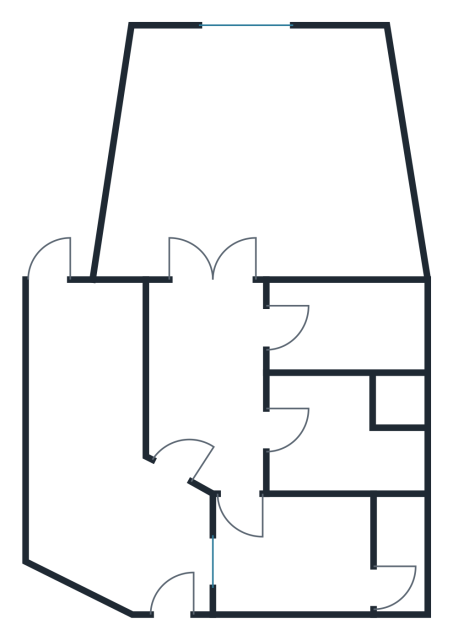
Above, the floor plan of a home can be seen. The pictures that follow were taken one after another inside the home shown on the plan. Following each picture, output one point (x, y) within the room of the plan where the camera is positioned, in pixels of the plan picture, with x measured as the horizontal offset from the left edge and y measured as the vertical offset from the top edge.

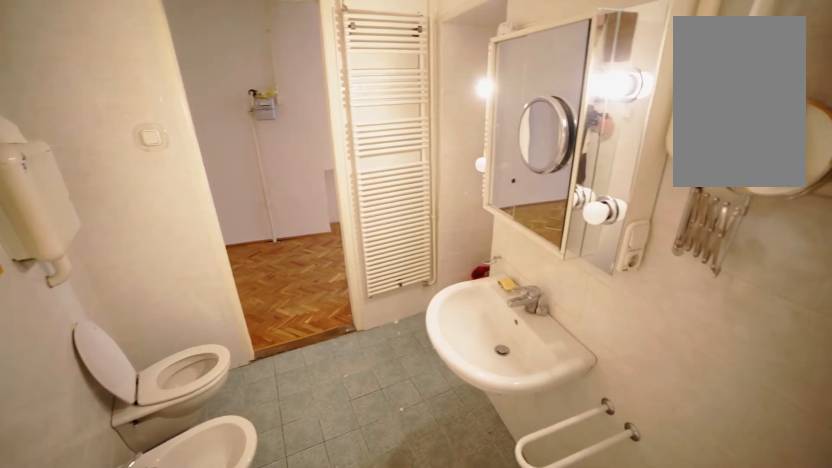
(399, 330)
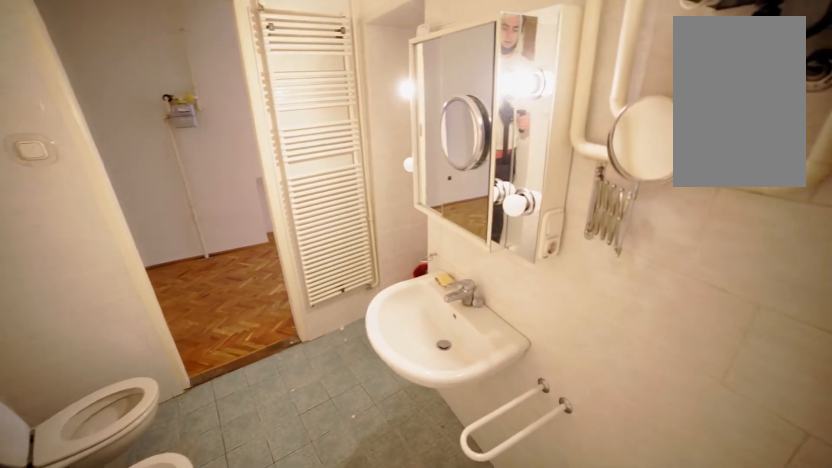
(399, 330)
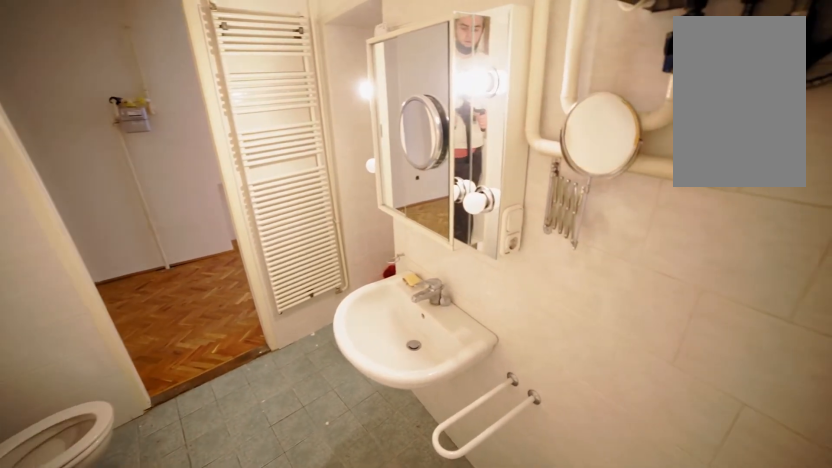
(398, 329)
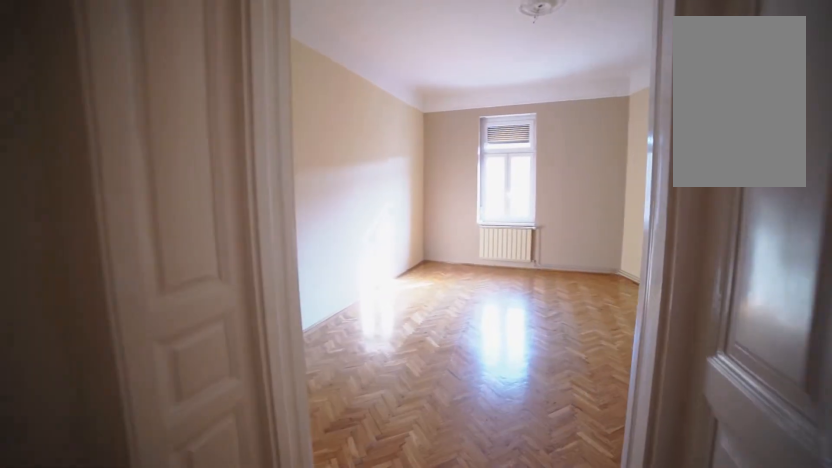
(217, 302)
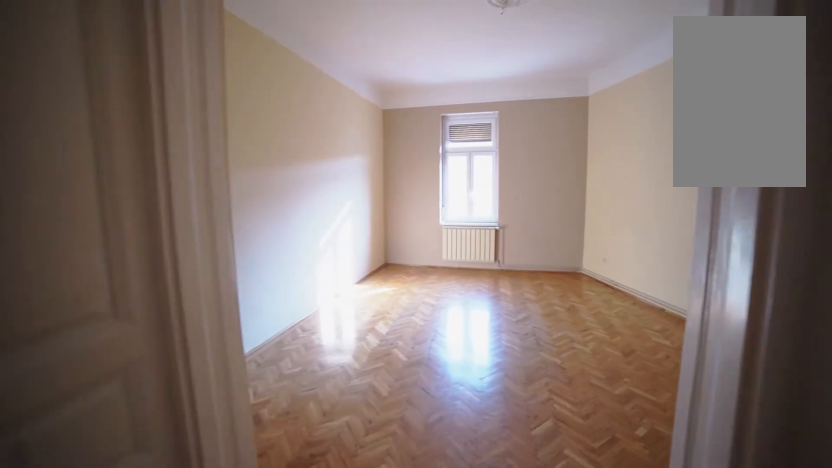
(210, 288)
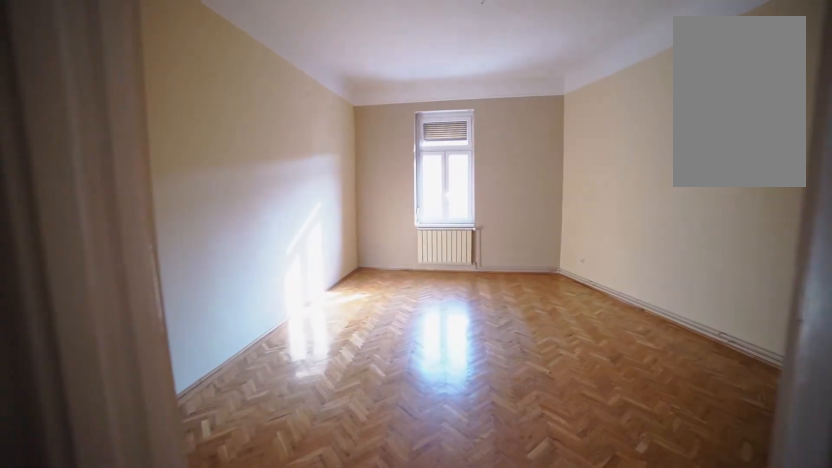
(207, 271)
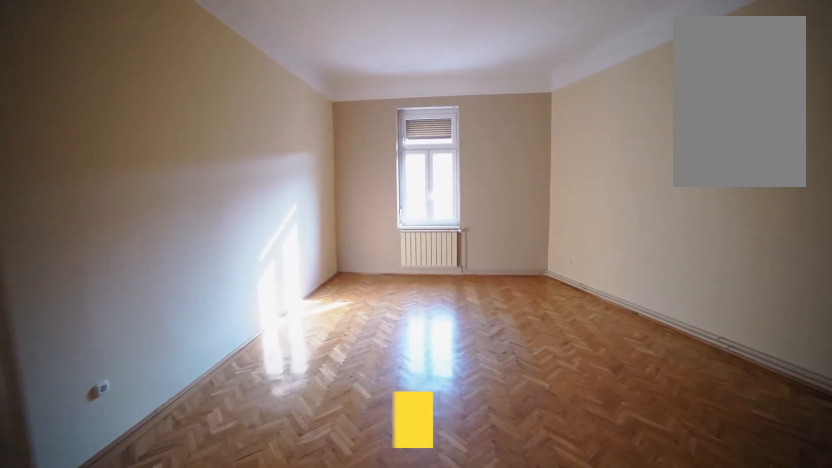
(200, 254)
